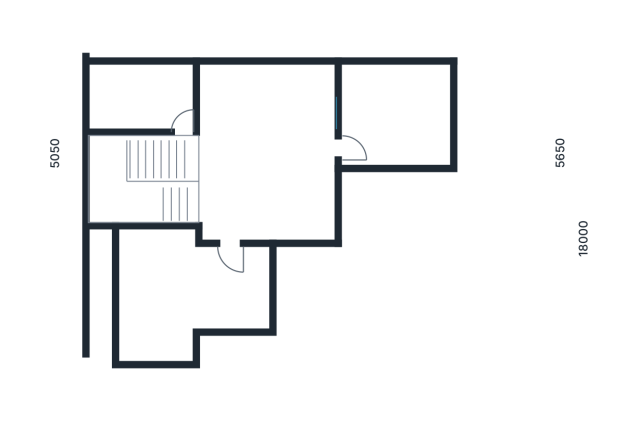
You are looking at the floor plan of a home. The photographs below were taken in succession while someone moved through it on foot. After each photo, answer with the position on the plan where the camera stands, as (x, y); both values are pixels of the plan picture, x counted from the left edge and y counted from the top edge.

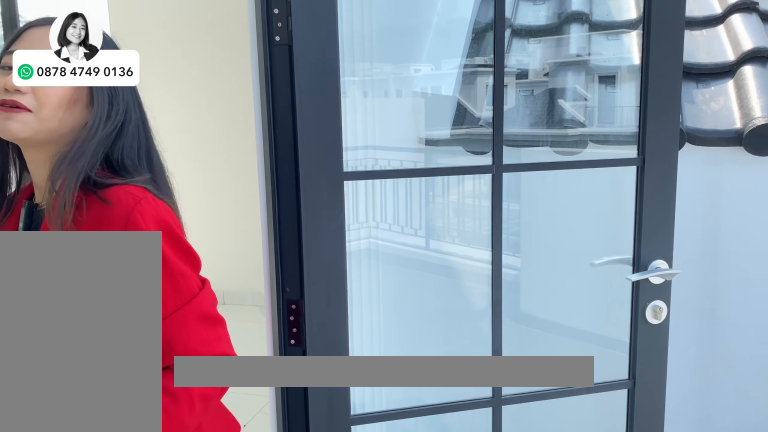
(259, 117)
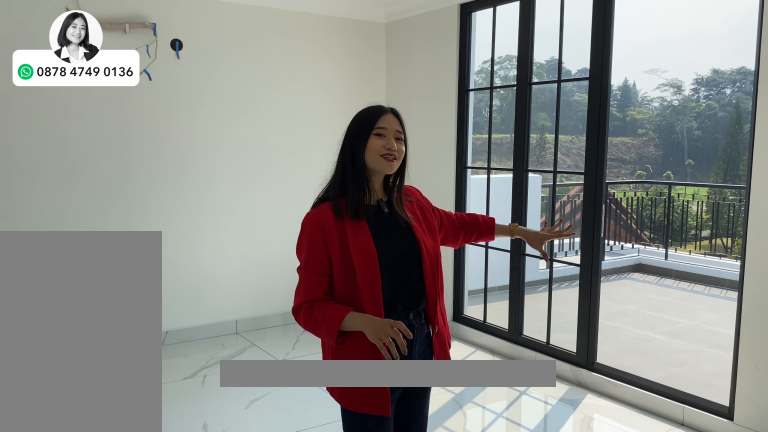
(259, 117)
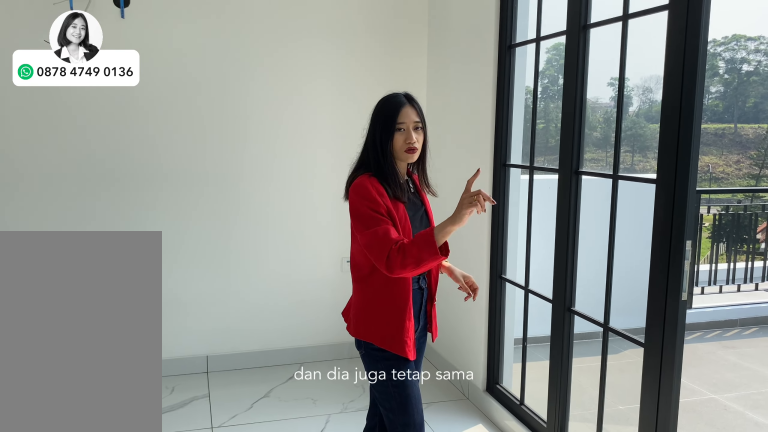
(259, 117)
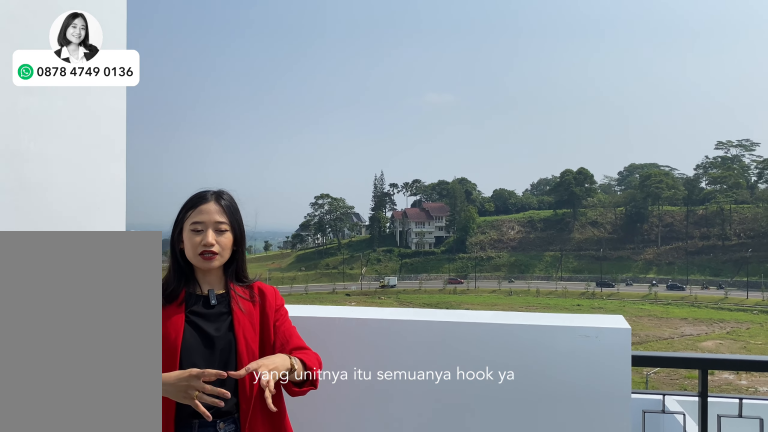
(394, 104)
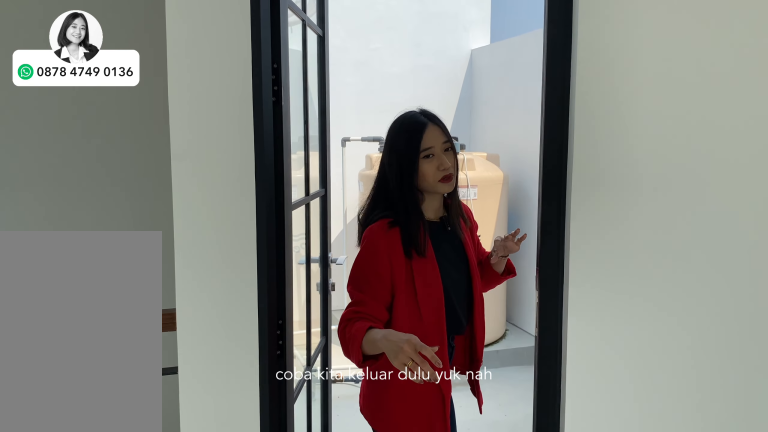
(262, 150)
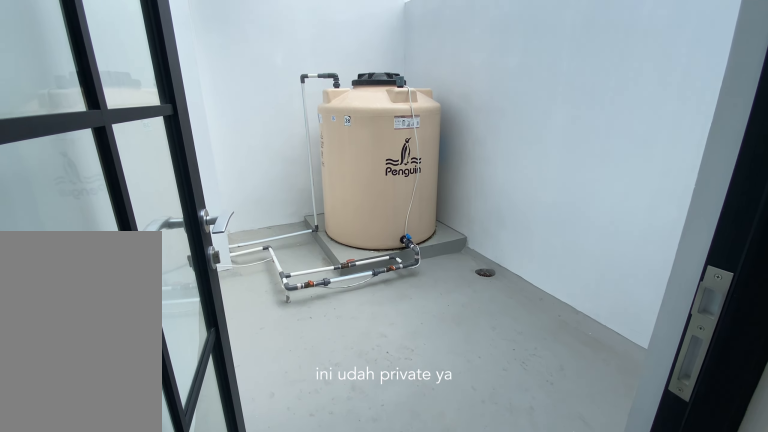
(142, 91)
